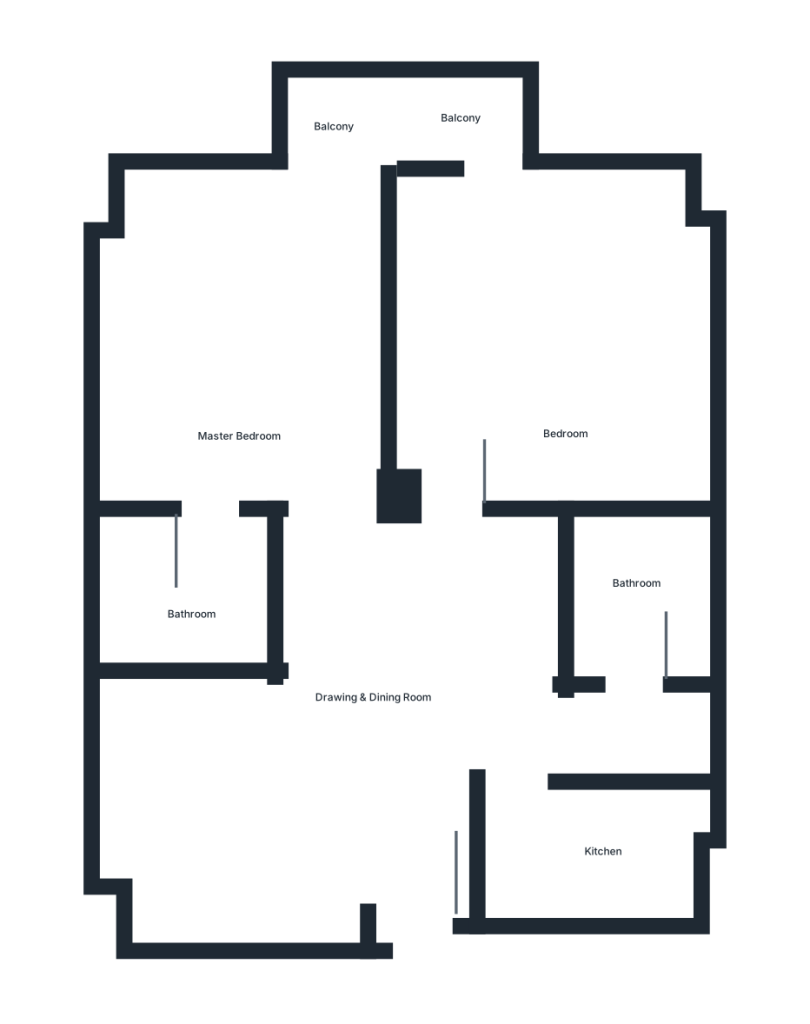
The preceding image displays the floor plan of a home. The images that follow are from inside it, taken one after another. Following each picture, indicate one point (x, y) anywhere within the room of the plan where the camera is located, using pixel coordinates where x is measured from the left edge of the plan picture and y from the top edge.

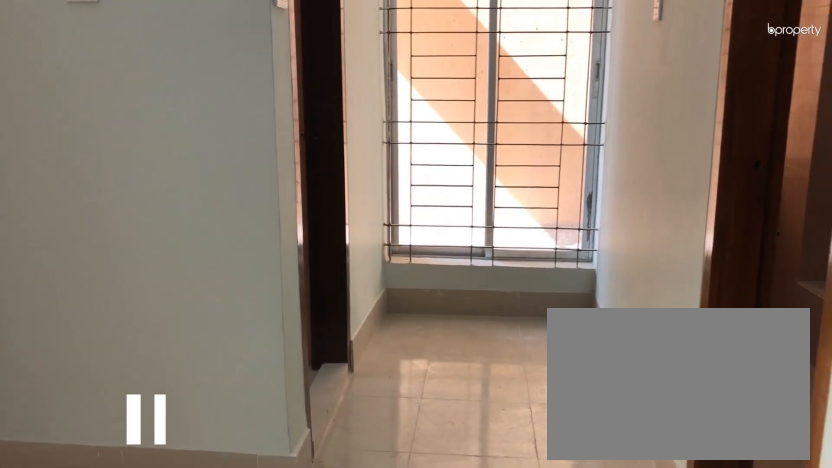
(382, 726)
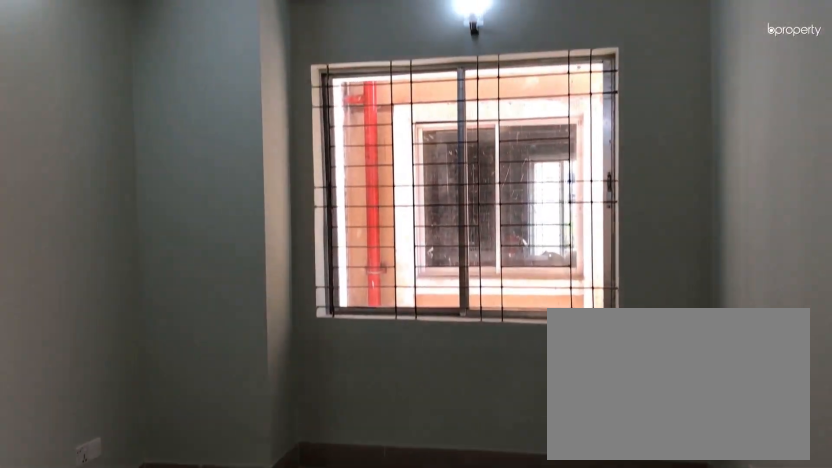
(380, 726)
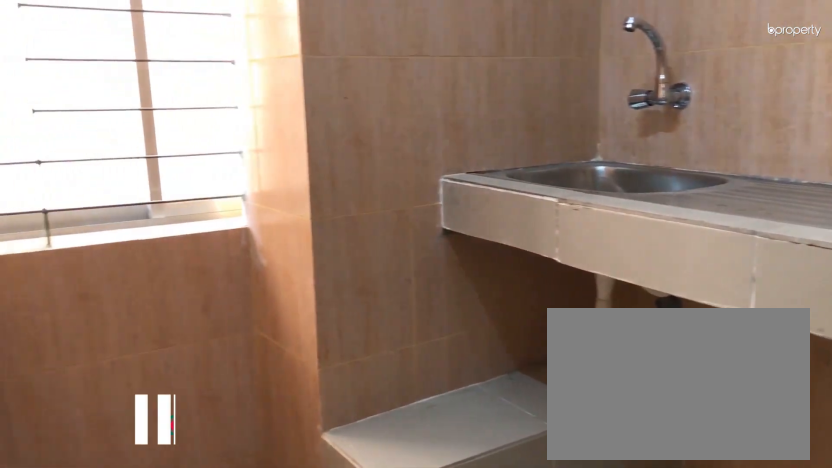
(603, 870)
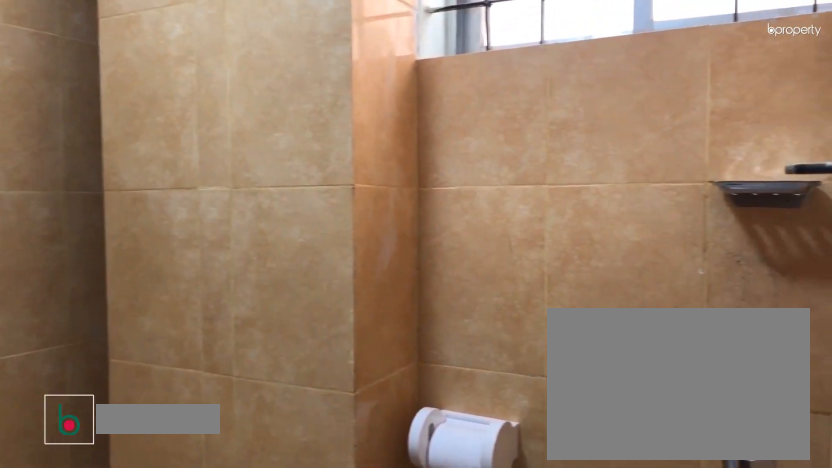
(636, 596)
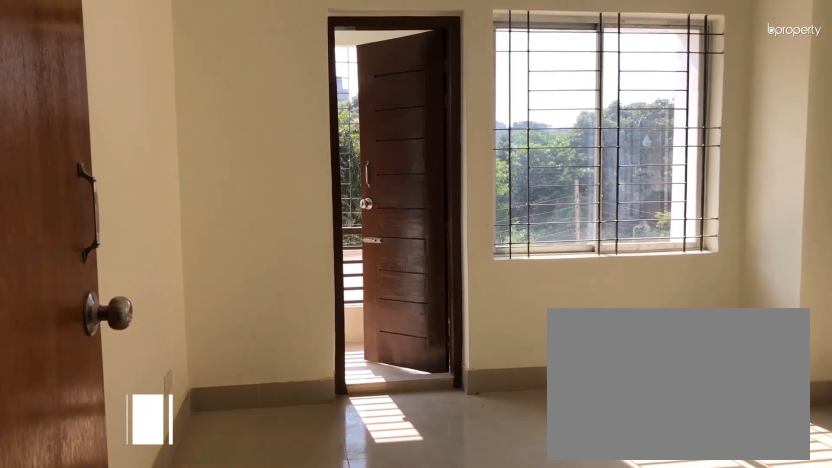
(562, 342)
